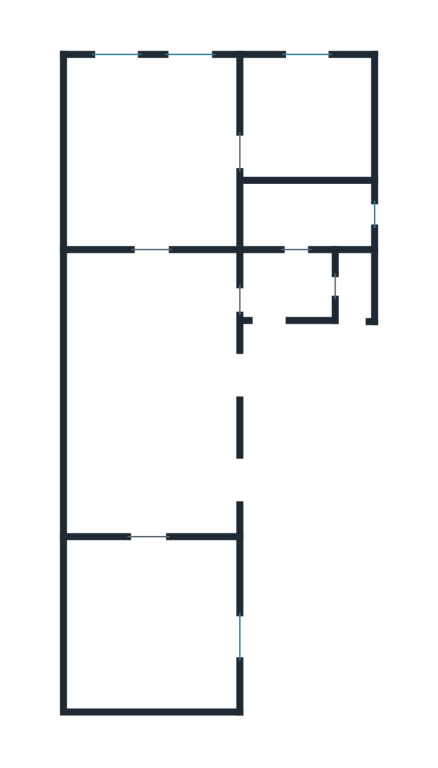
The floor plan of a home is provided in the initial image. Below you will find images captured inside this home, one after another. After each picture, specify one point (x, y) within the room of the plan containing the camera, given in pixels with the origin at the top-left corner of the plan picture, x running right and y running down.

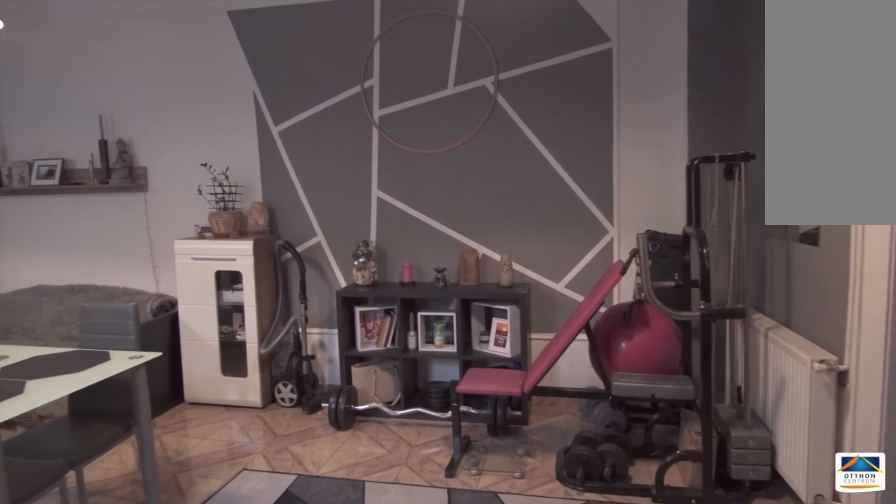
(142, 392)
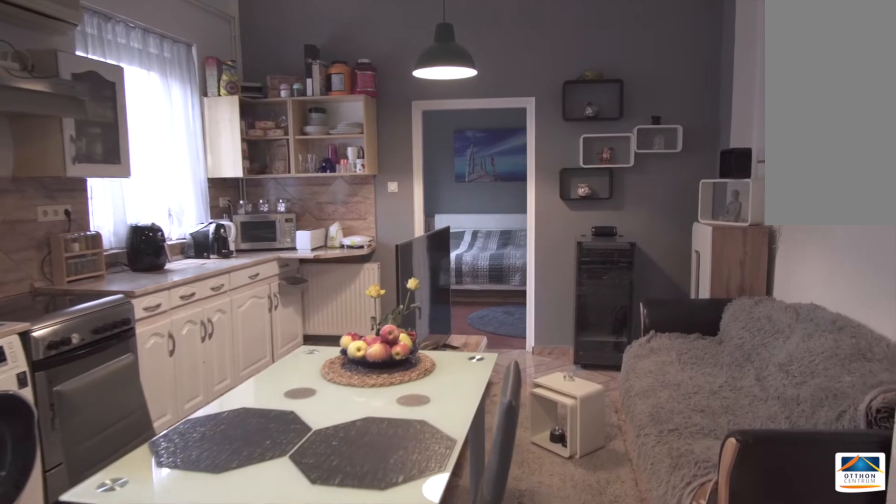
(143, 393)
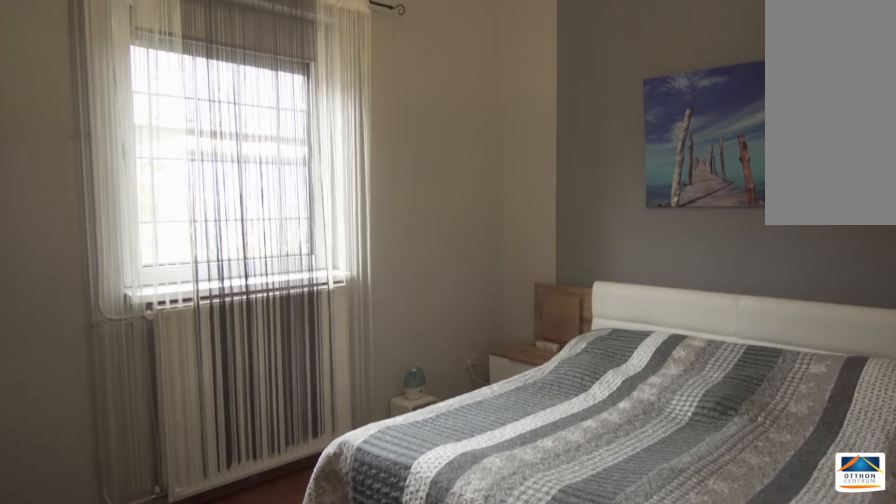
(142, 628)
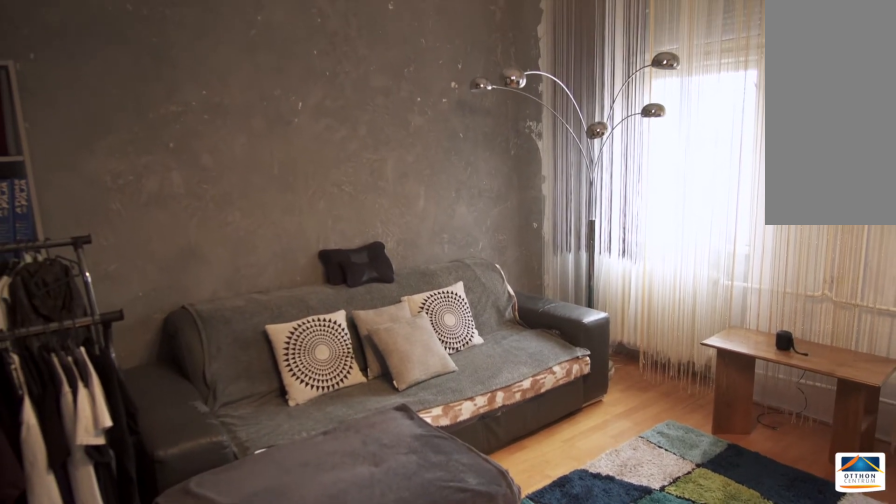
(142, 141)
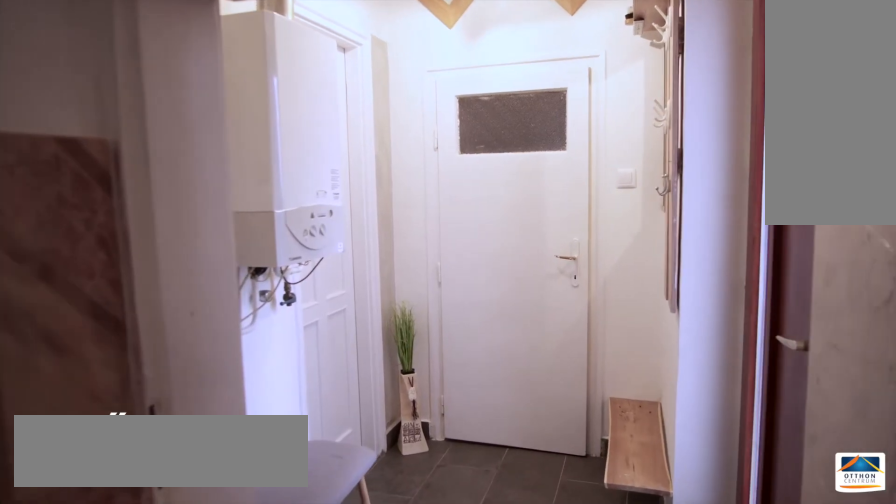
(282, 285)
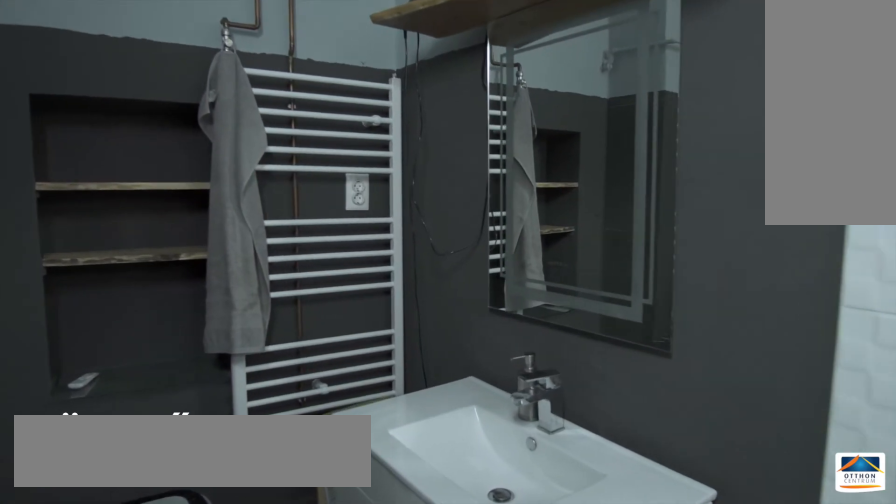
(312, 214)
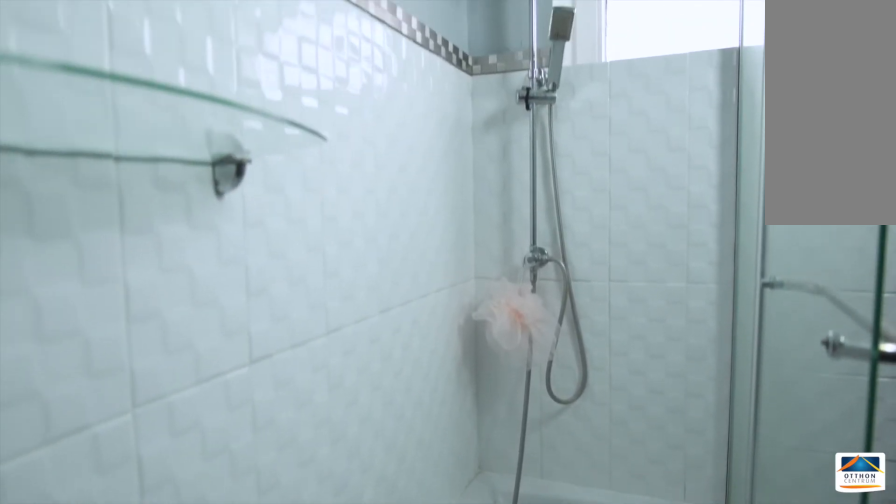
(312, 214)
